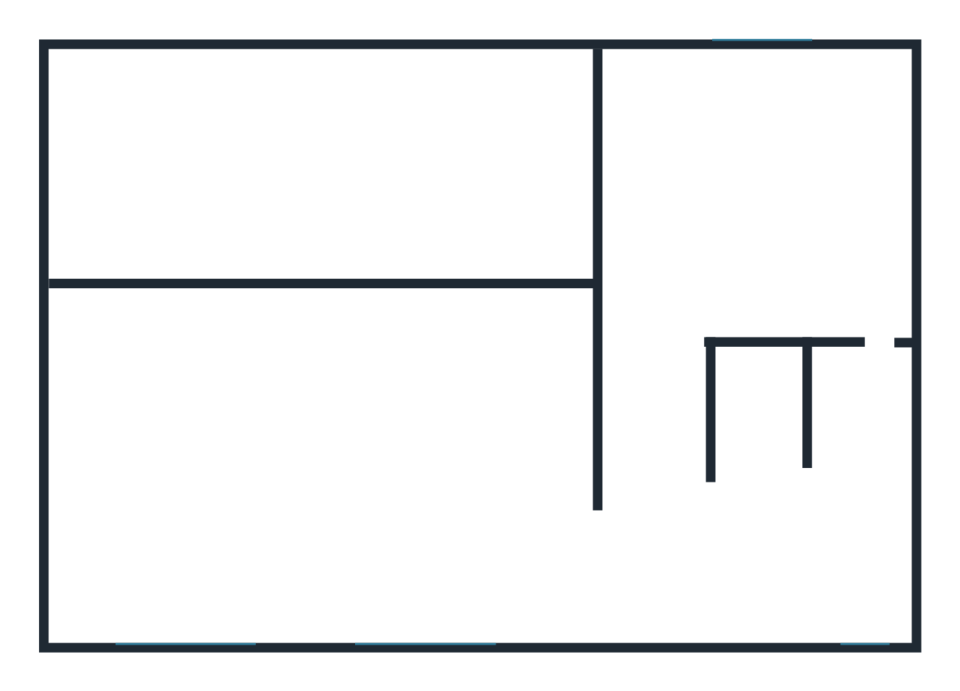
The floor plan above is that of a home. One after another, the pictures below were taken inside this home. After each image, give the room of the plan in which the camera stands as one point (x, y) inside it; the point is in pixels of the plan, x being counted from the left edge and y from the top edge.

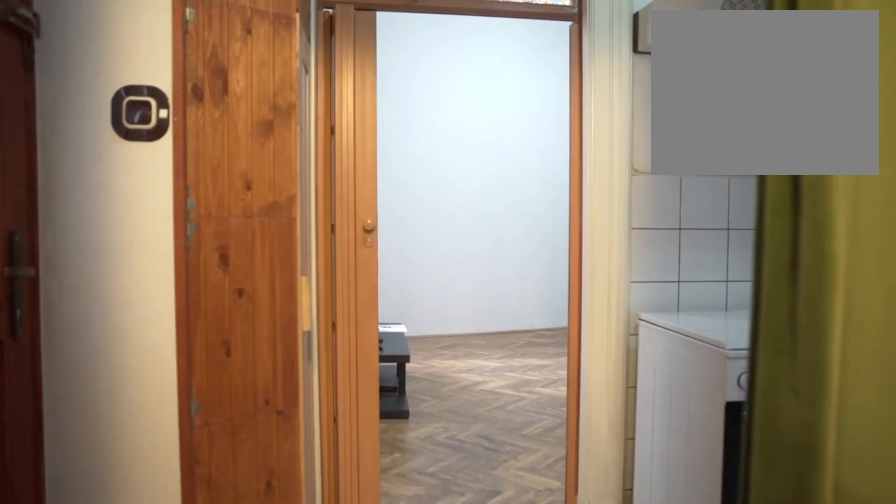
(694, 562)
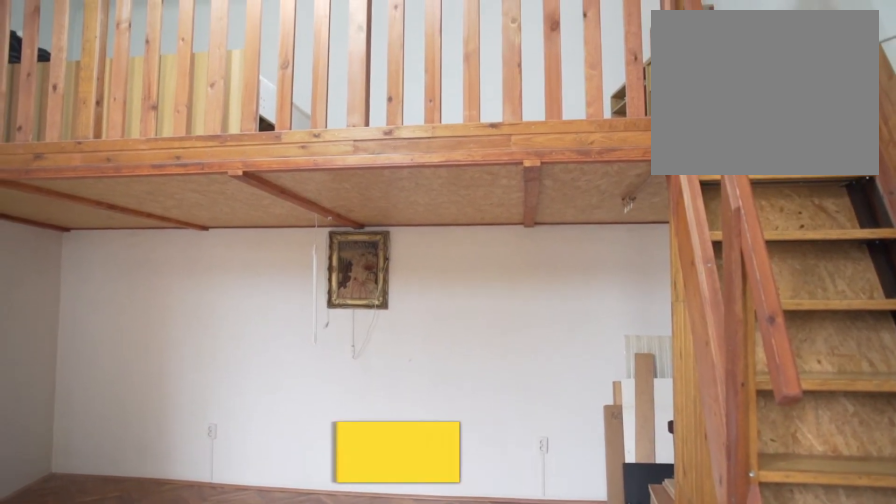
(441, 561)
